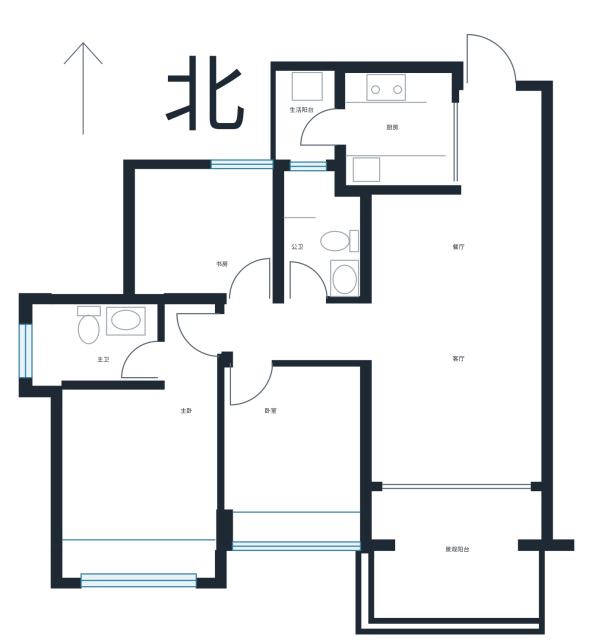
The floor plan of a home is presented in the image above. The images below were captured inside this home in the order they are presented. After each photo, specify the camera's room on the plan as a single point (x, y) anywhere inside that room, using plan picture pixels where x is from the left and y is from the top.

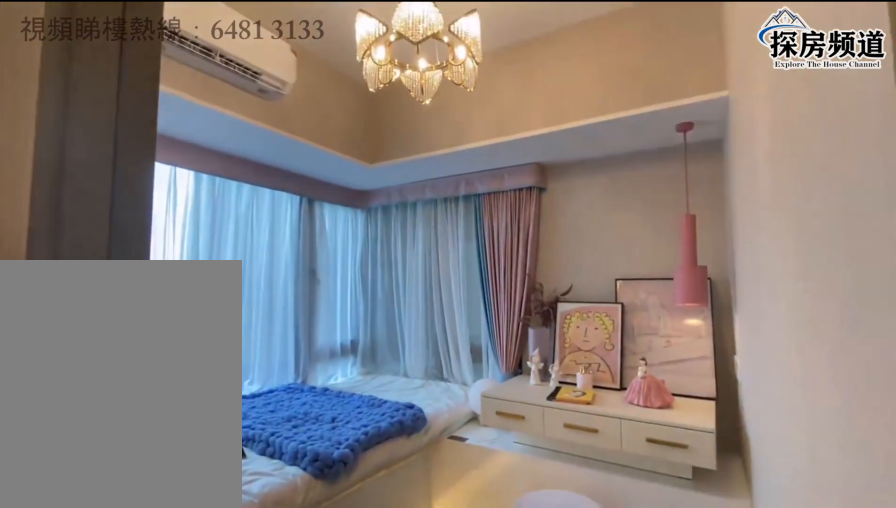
(214, 247)
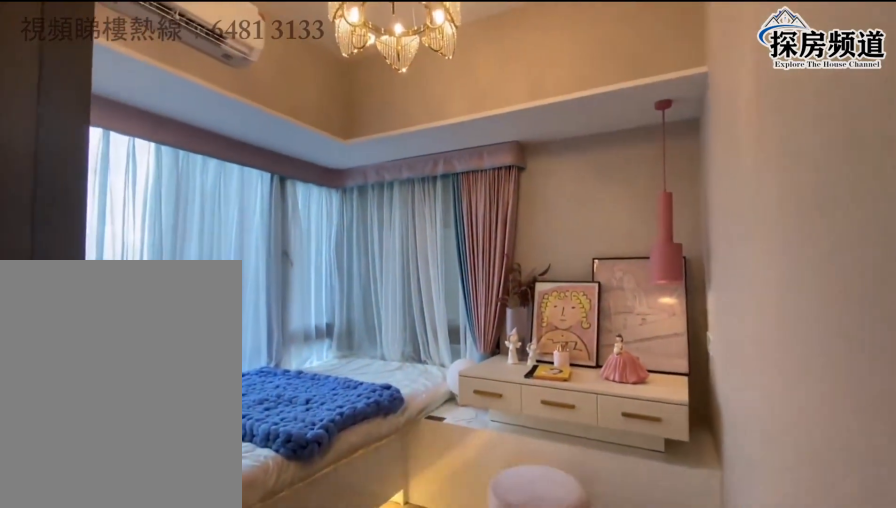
(215, 261)
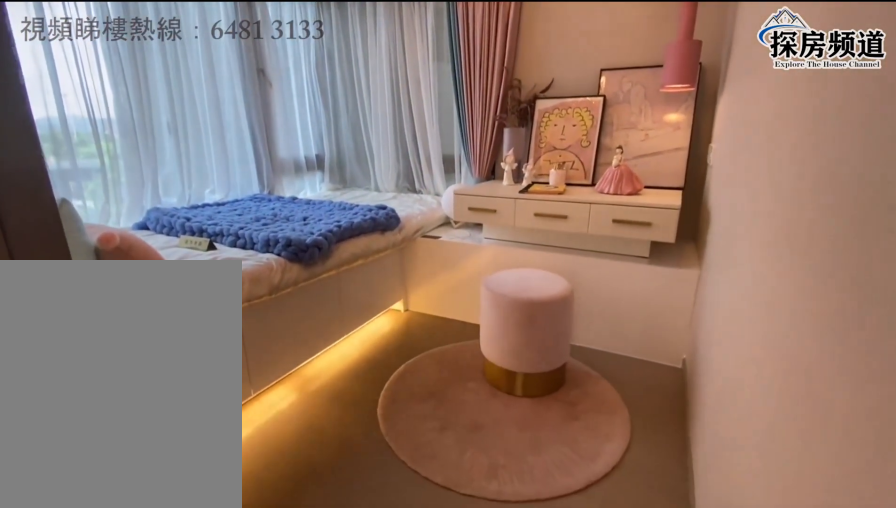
(214, 248)
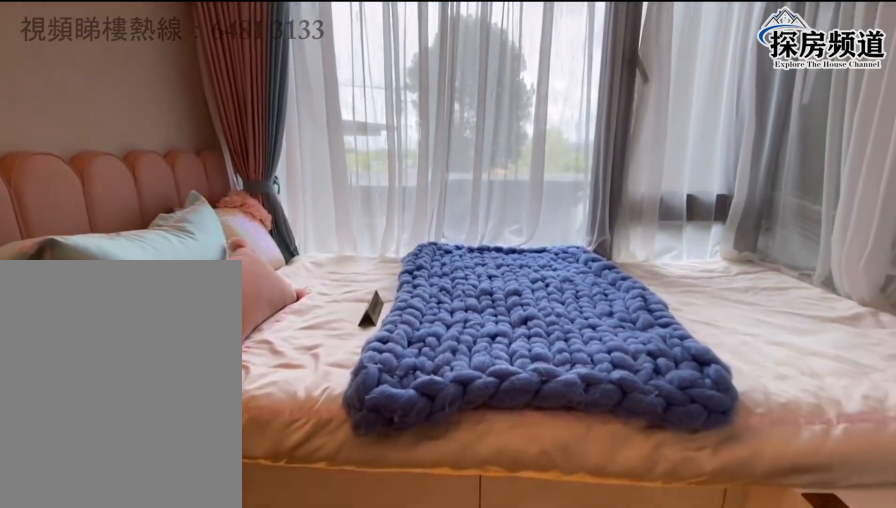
(214, 247)
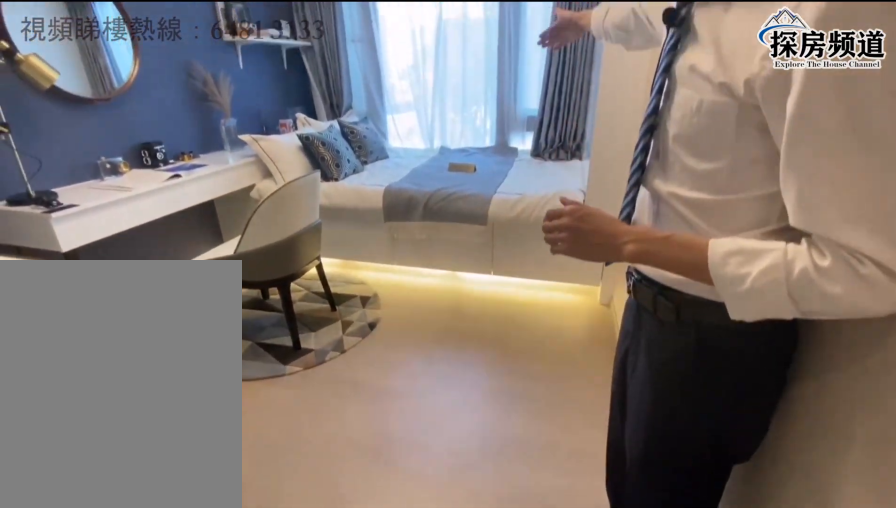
(299, 445)
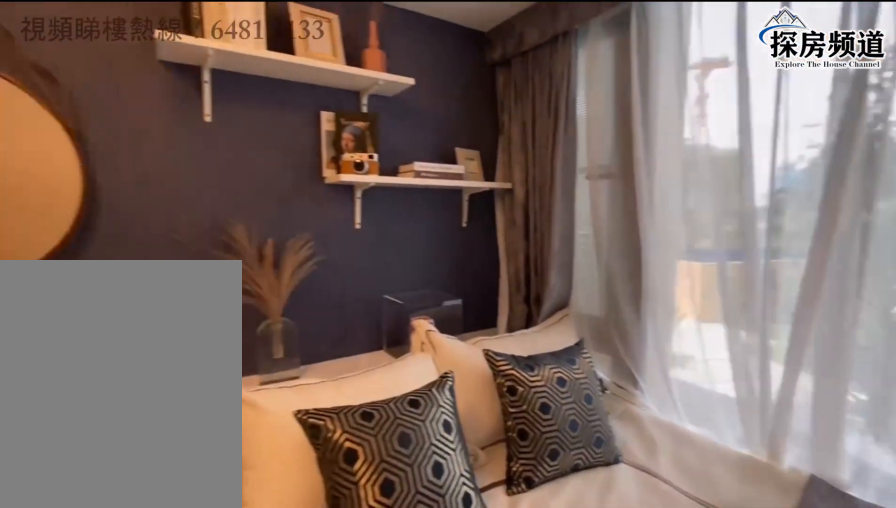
(299, 446)
